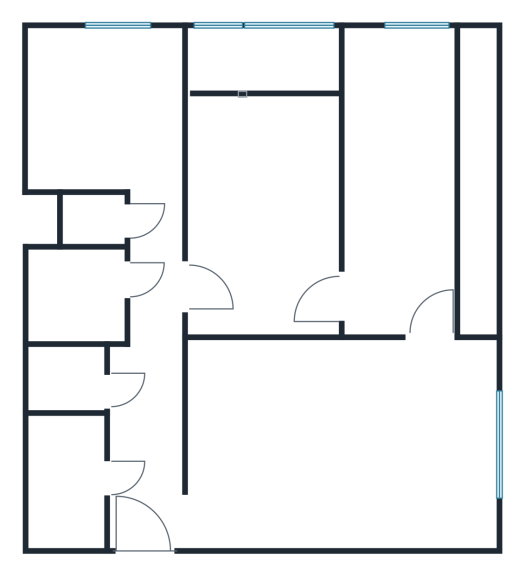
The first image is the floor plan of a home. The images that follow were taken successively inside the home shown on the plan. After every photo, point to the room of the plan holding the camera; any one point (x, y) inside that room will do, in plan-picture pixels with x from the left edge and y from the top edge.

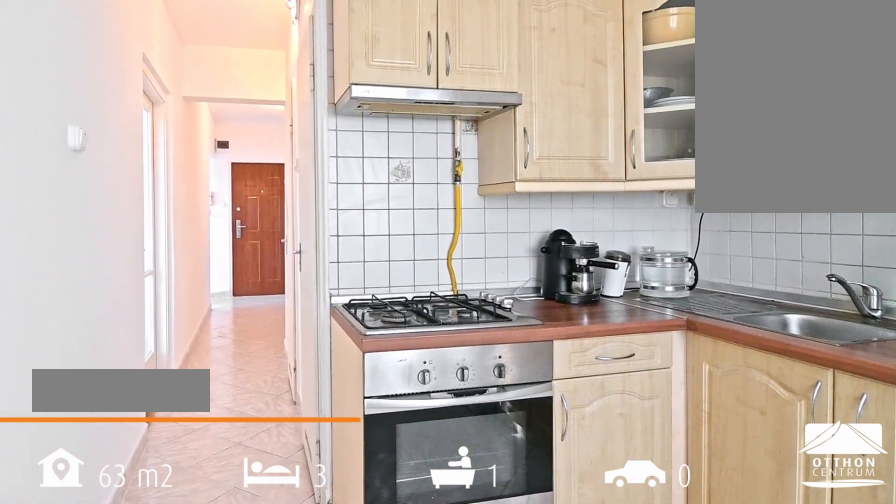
(102, 108)
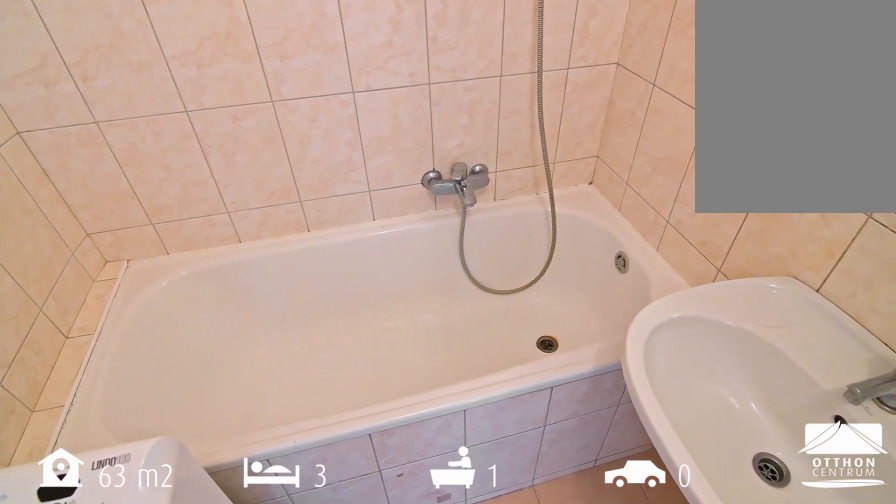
(81, 295)
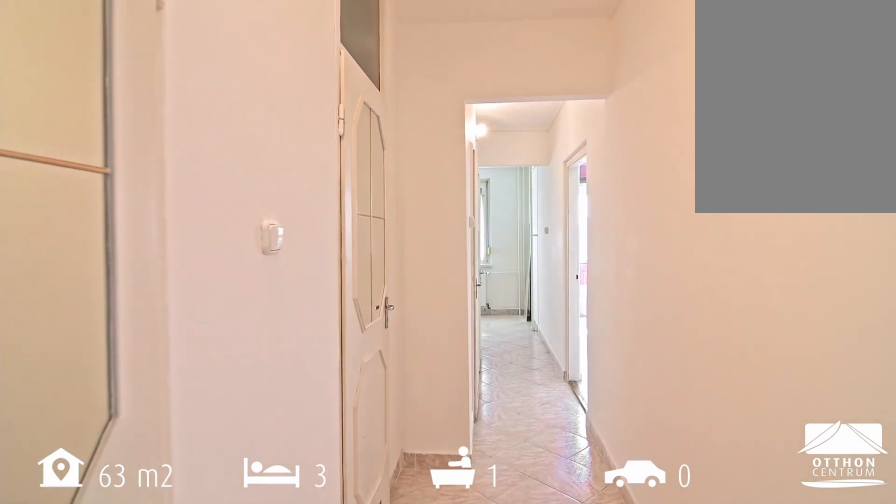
(147, 435)
